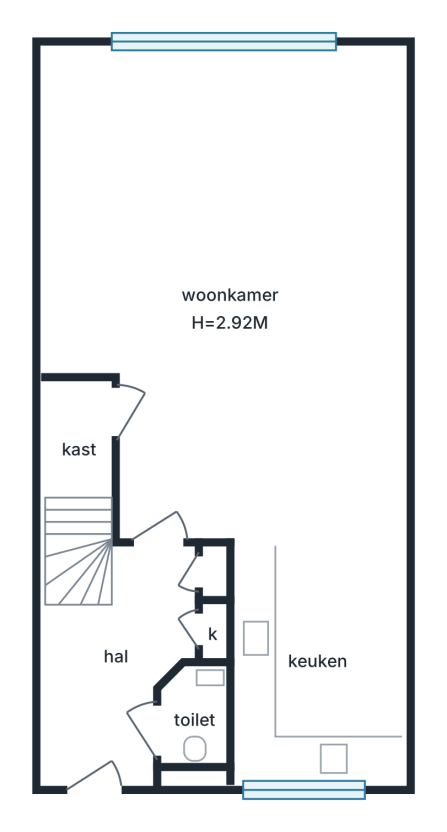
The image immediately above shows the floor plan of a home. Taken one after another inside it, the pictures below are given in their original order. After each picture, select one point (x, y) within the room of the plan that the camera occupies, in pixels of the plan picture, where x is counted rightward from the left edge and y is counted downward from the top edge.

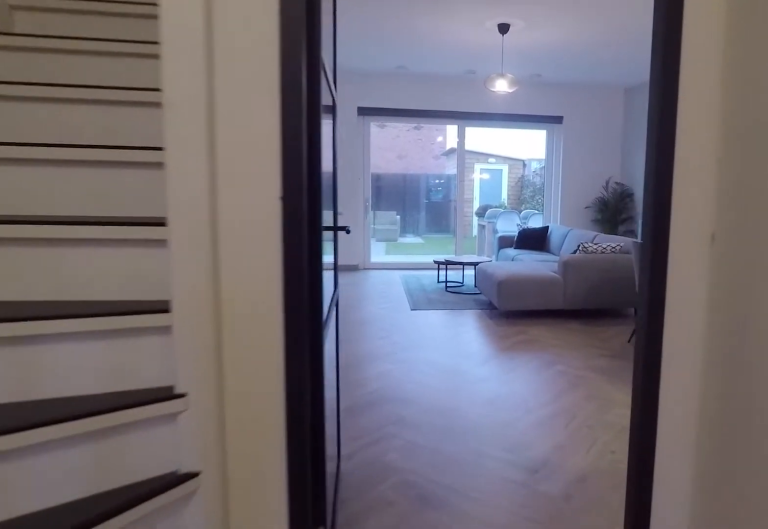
(116, 667)
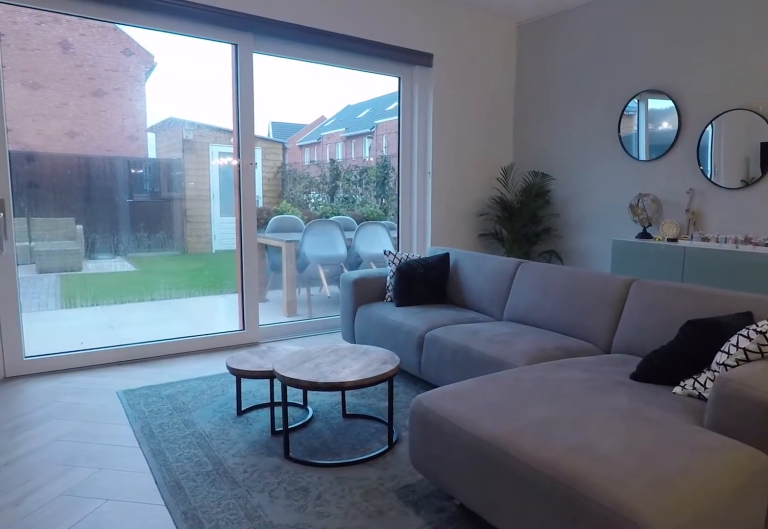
(240, 350)
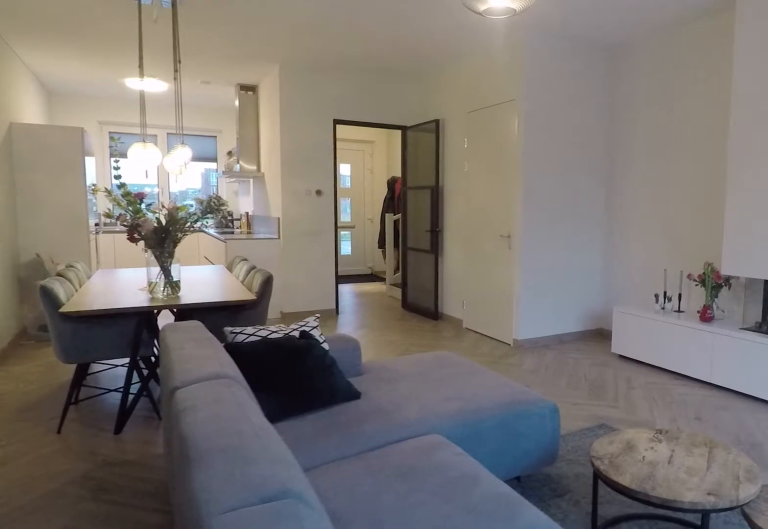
(240, 350)
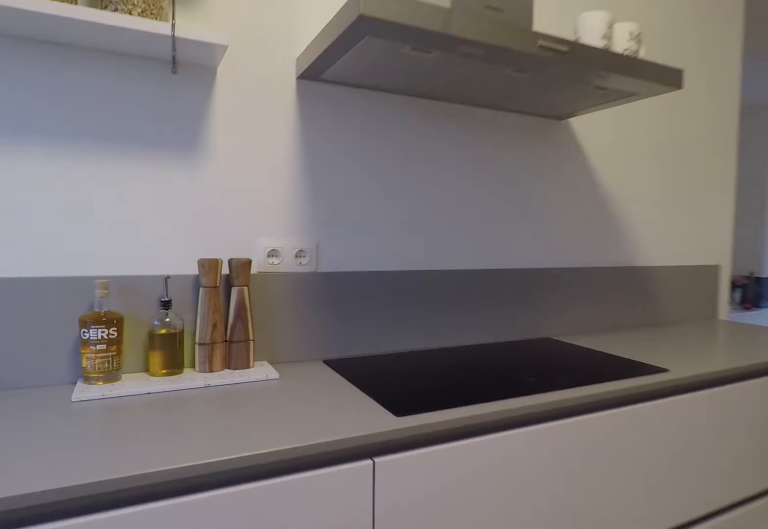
(318, 658)
